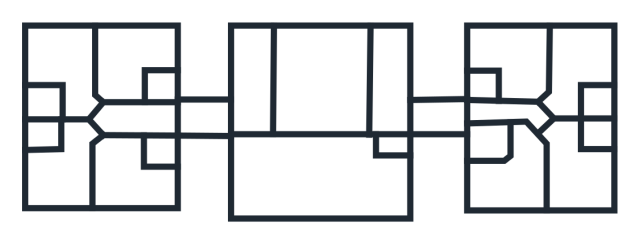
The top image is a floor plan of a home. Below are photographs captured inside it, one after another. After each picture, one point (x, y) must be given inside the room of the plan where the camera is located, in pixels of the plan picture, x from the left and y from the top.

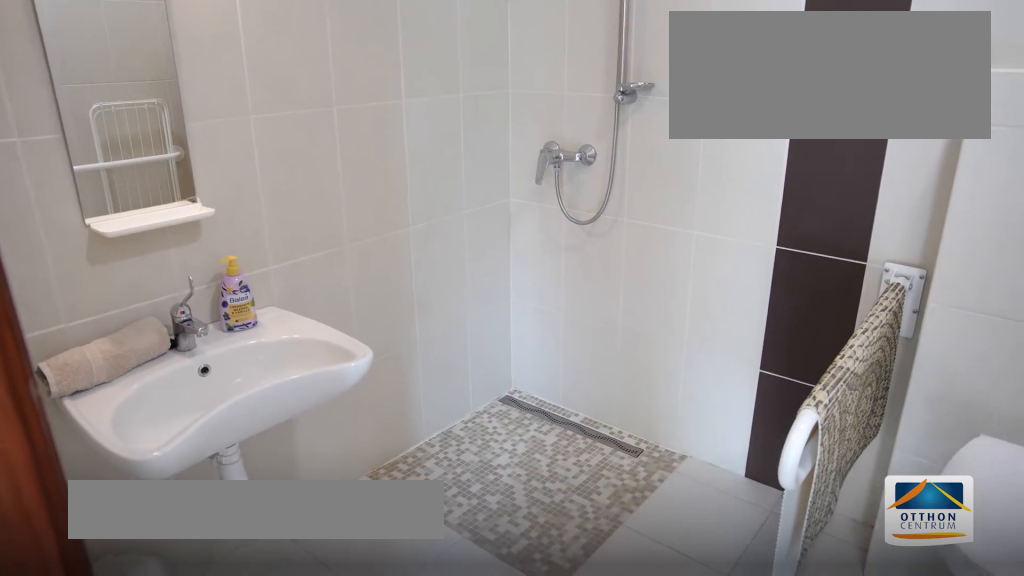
(488, 141)
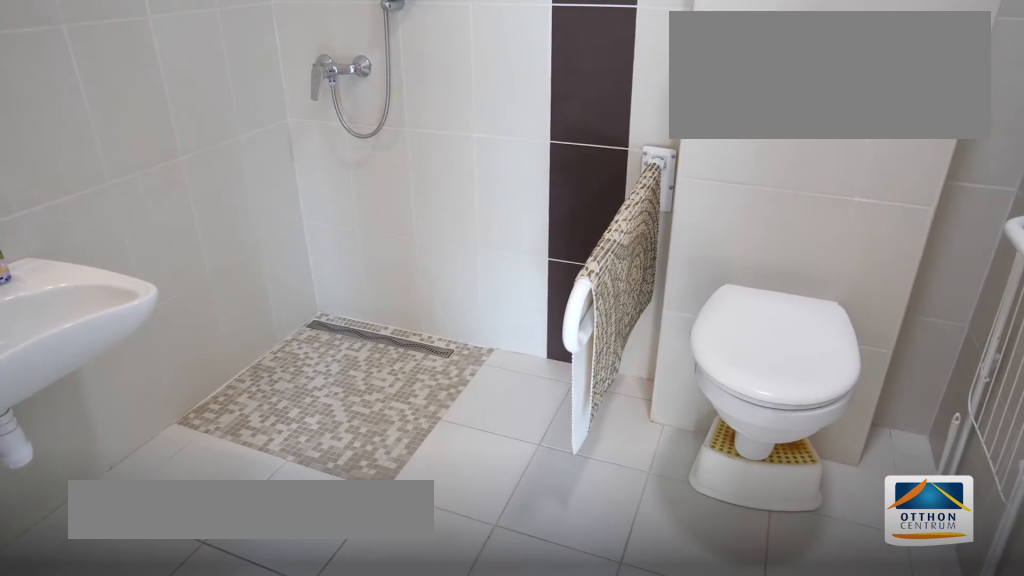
(489, 141)
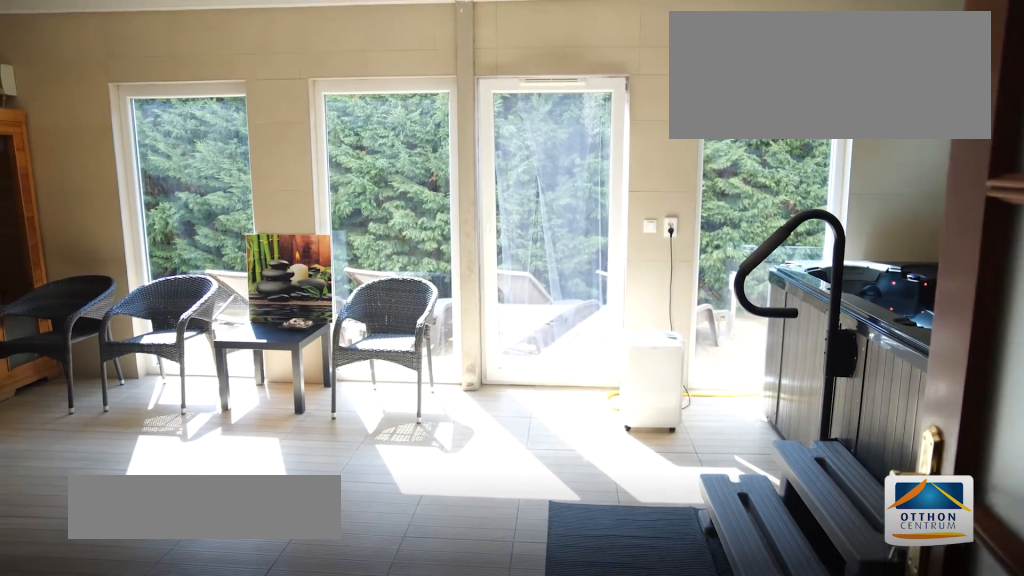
(316, 177)
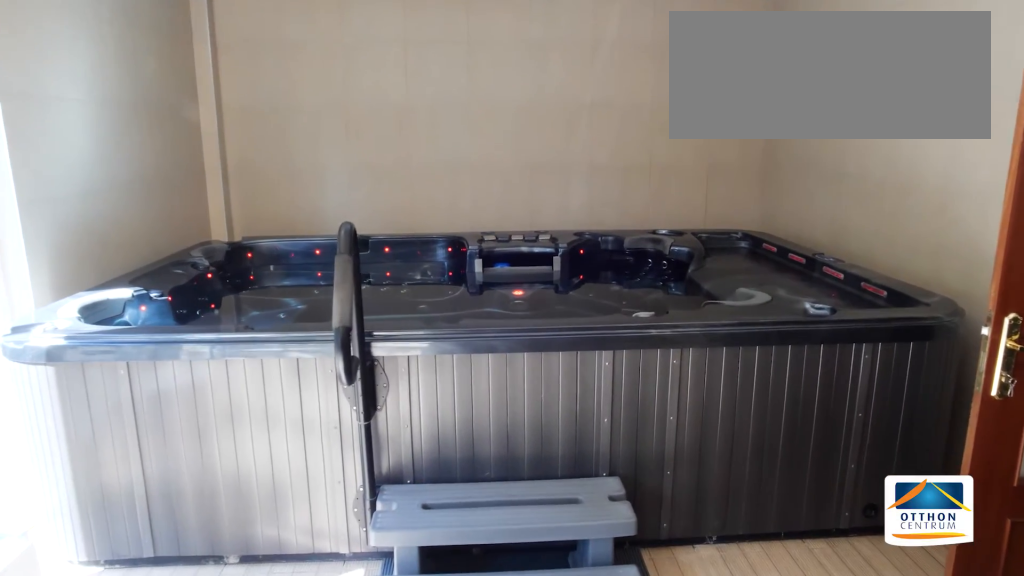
(316, 177)
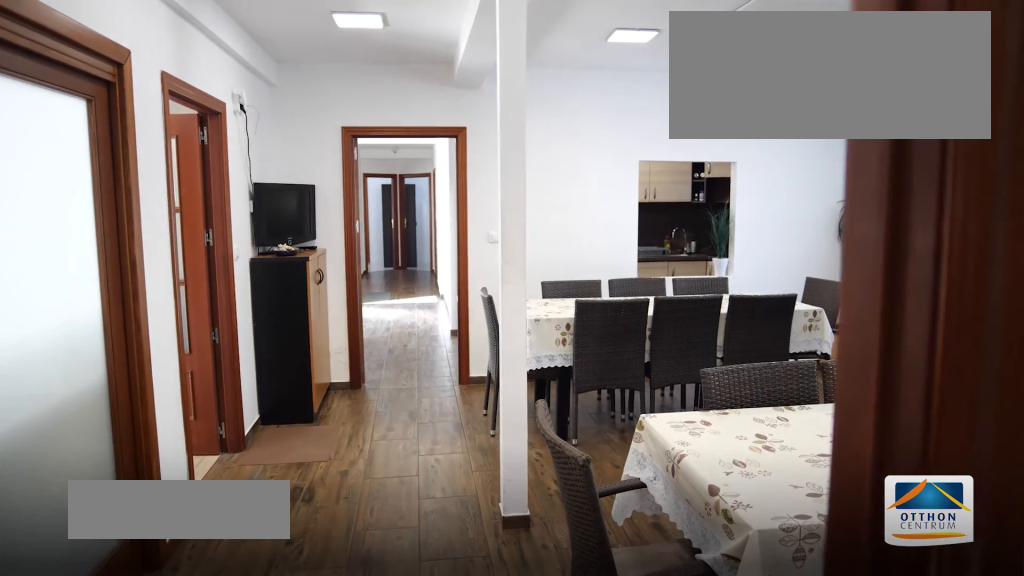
(383, 87)
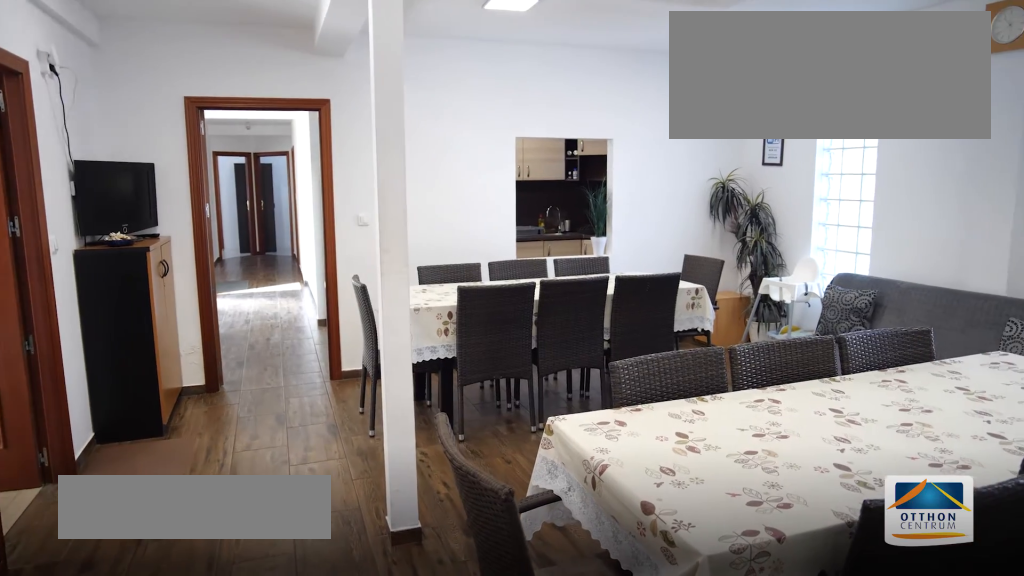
(355, 86)
